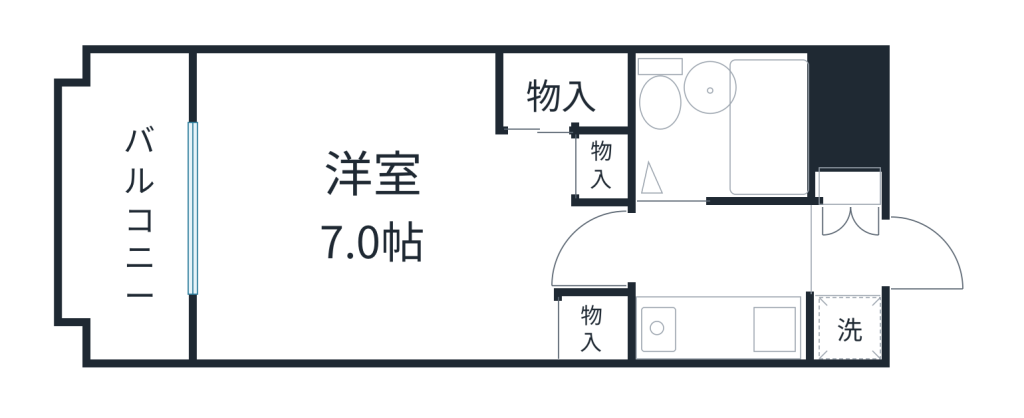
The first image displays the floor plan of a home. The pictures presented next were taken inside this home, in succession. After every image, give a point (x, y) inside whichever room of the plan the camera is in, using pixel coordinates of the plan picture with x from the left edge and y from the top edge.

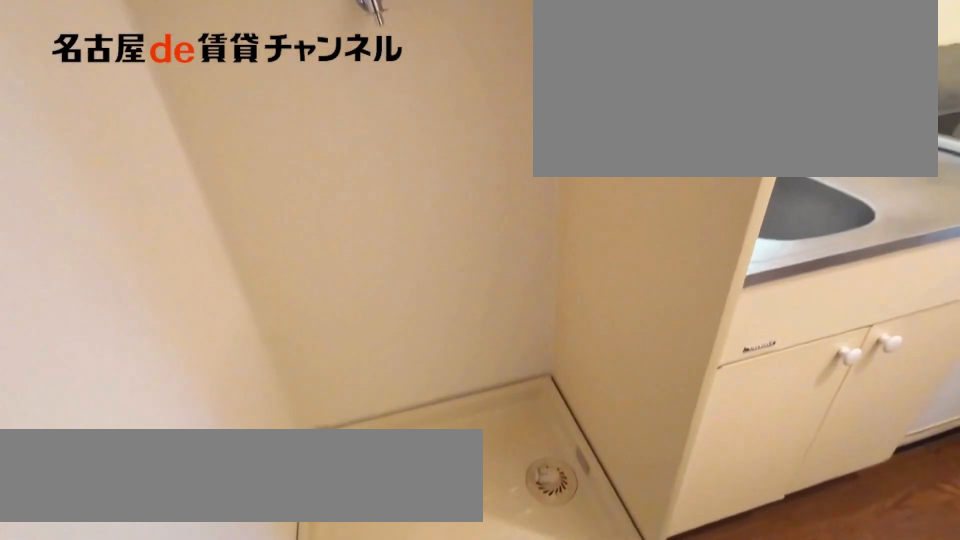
(845, 326)
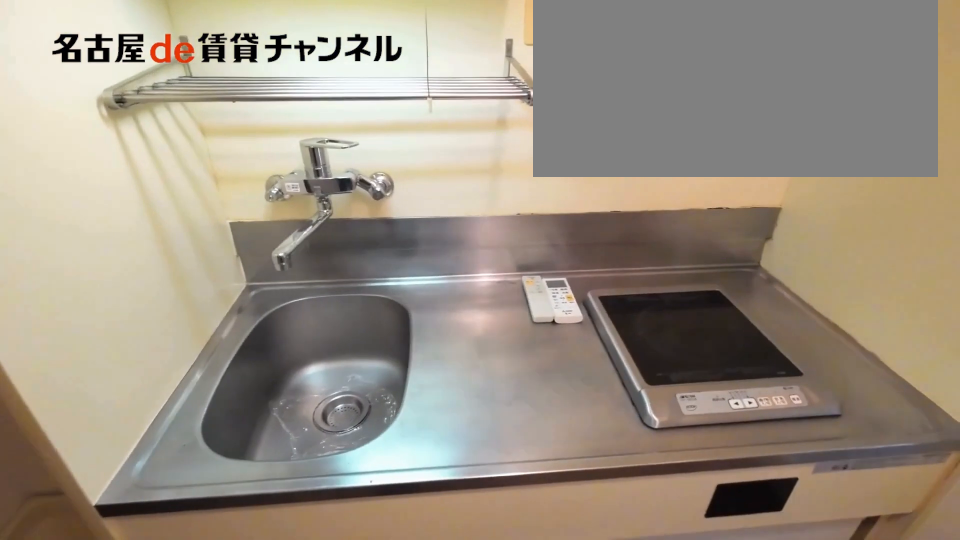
(718, 330)
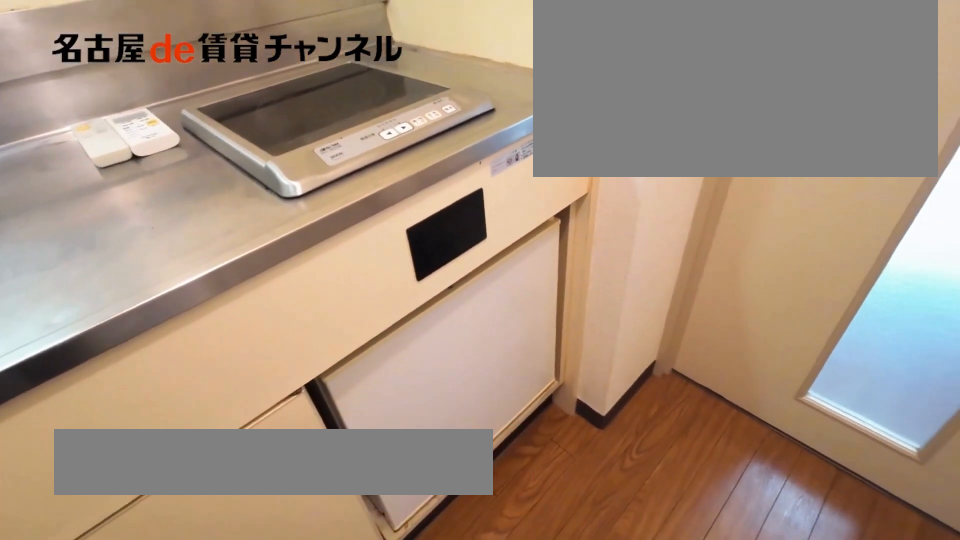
(718, 330)
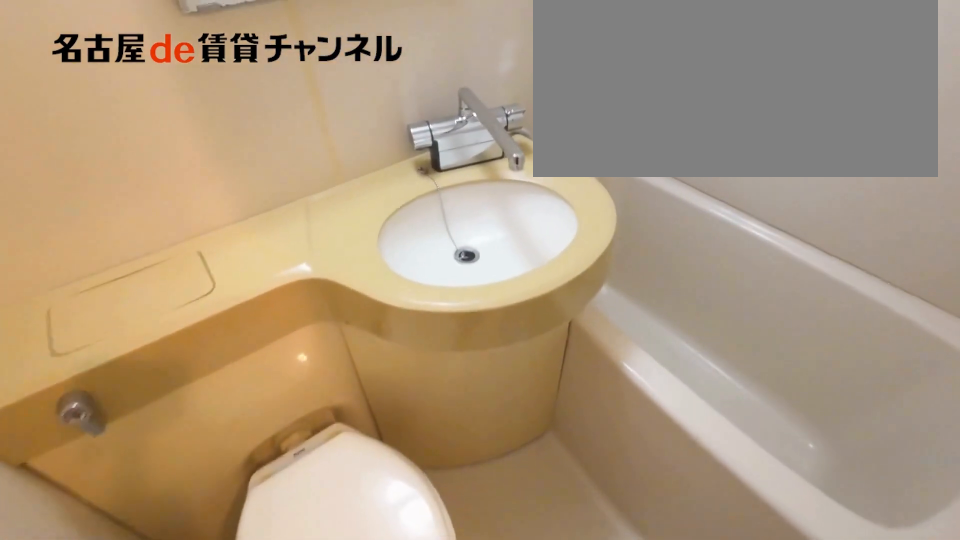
(723, 125)
